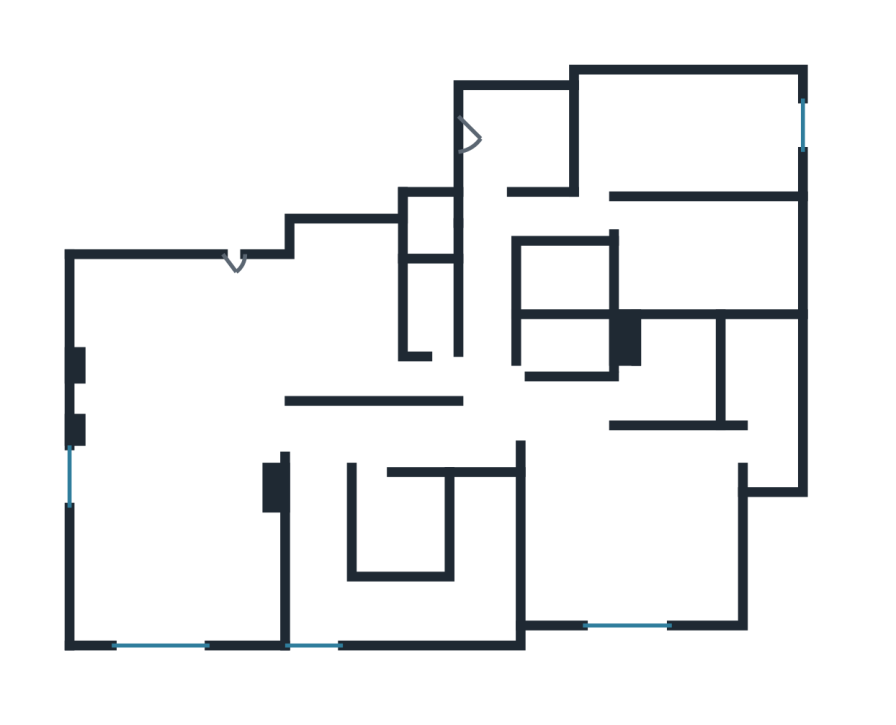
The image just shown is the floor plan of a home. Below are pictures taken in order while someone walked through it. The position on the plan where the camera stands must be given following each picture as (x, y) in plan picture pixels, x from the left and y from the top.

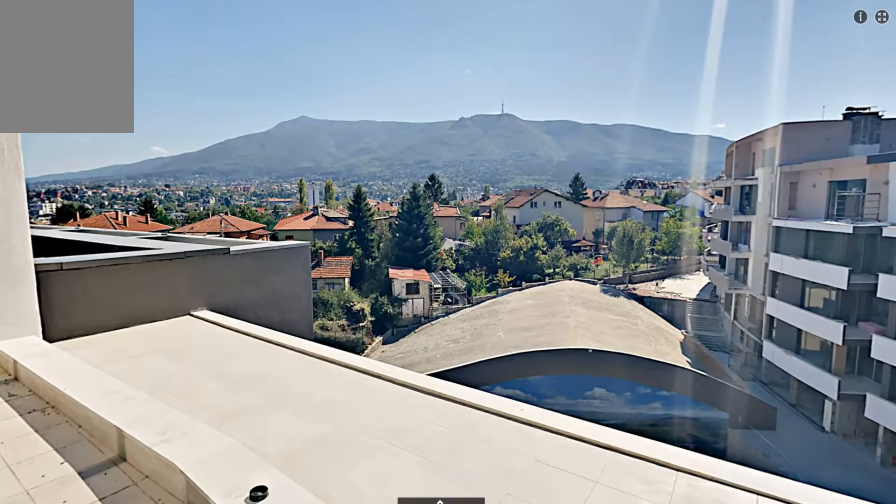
(221, 193)
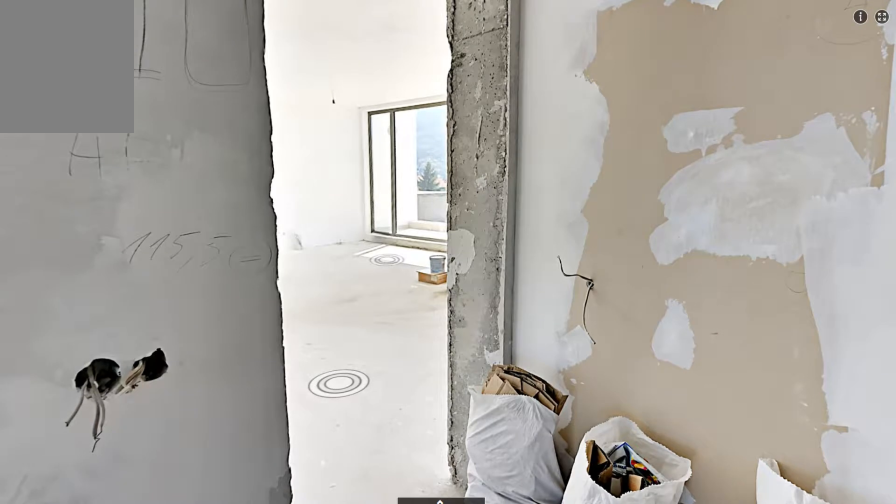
(277, 415)
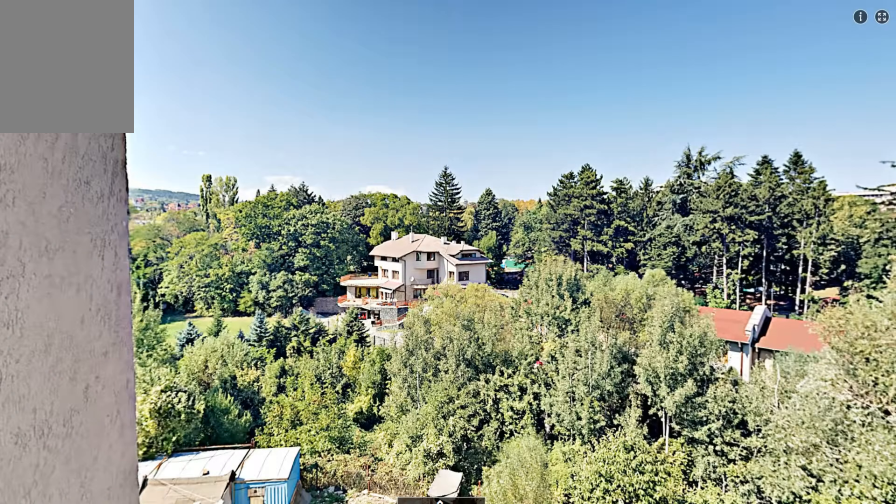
(823, 107)
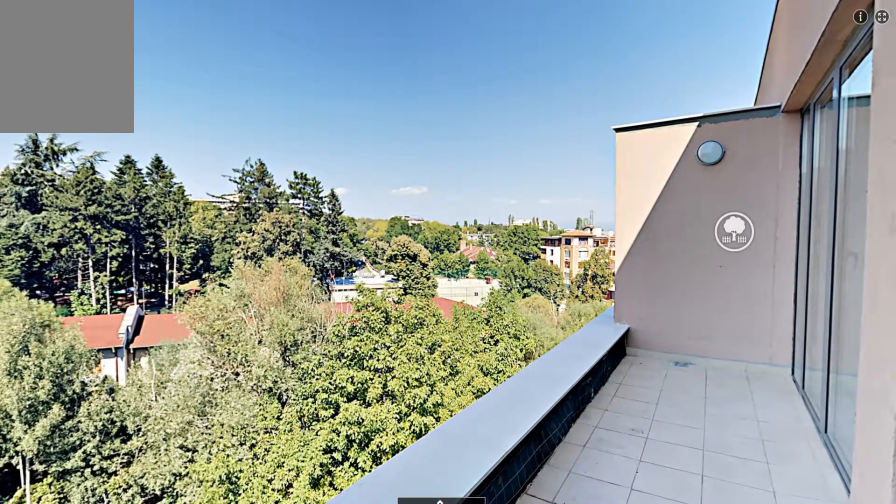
(831, 133)
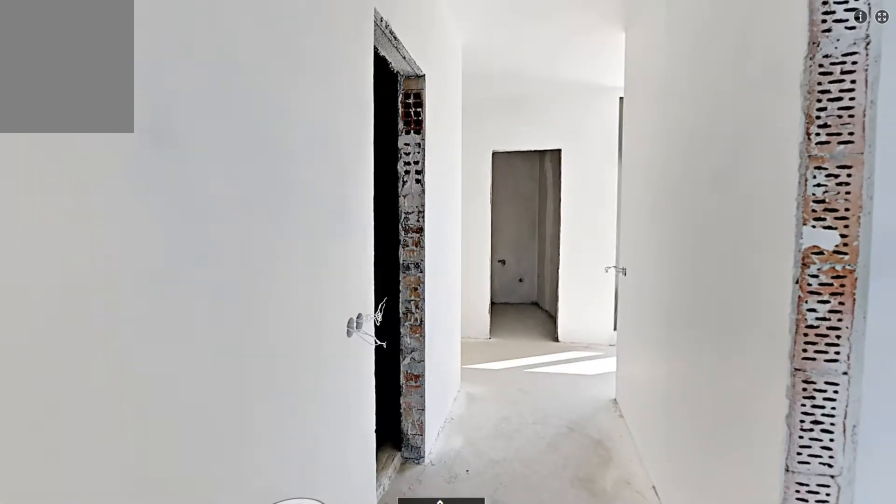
(567, 228)
